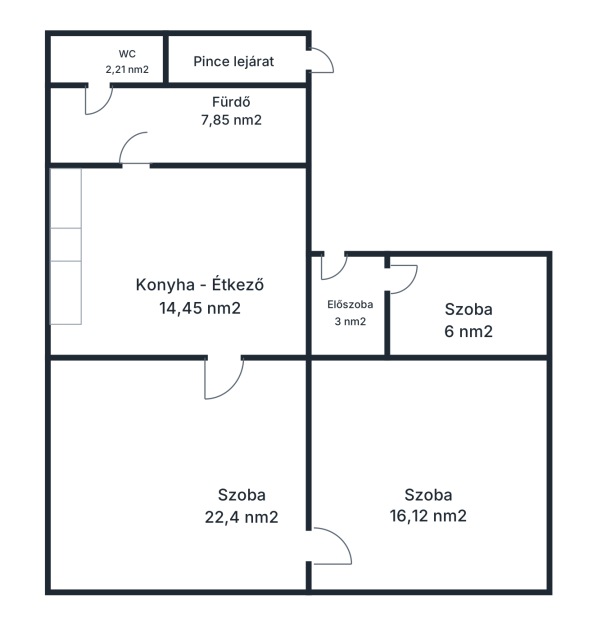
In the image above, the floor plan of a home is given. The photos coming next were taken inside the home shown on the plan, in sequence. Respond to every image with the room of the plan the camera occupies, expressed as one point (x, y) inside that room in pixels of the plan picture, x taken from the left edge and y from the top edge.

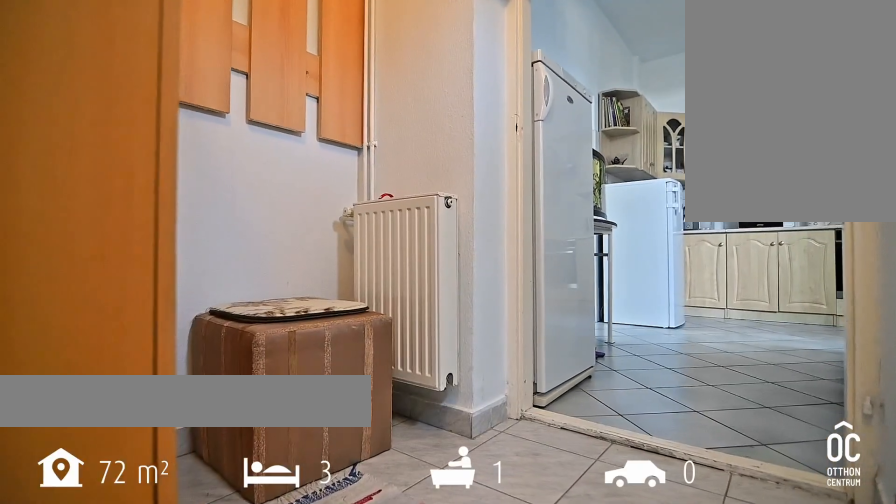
(346, 308)
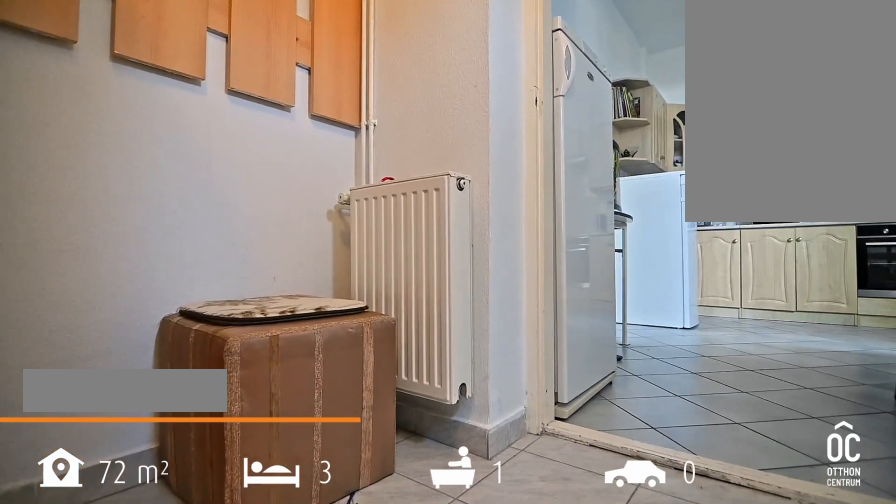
(346, 307)
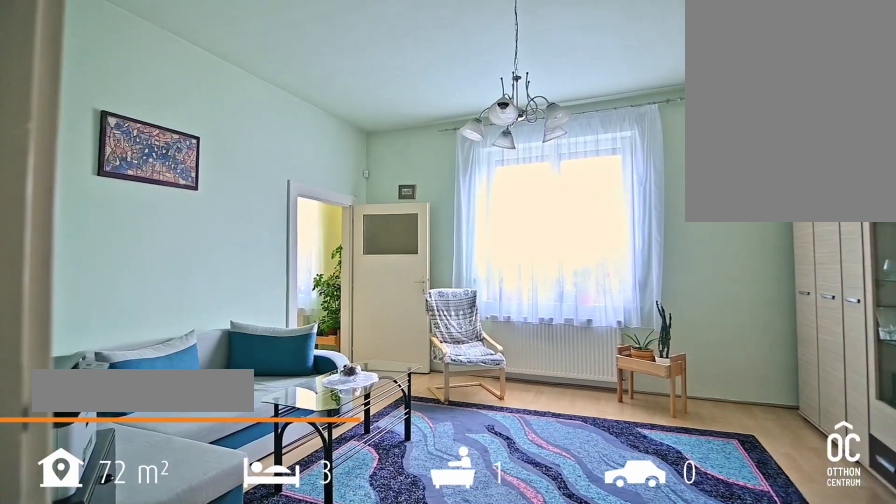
(179, 478)
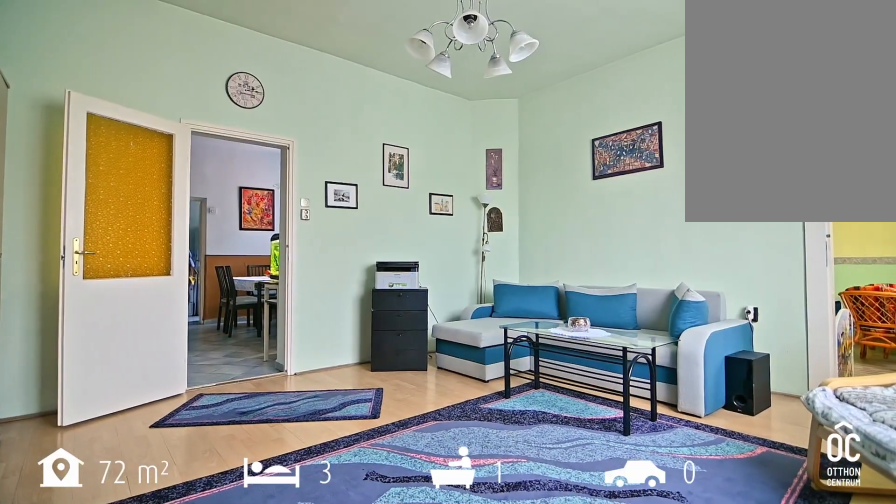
(179, 478)
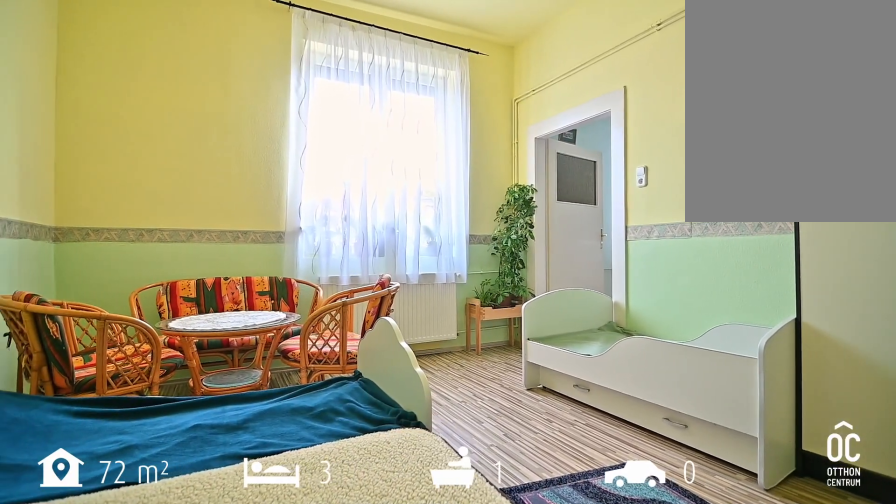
(434, 480)
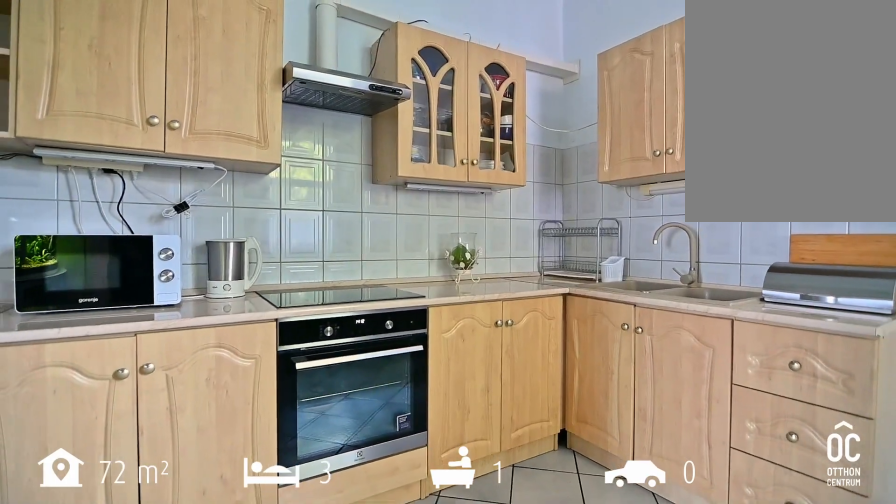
(181, 264)
